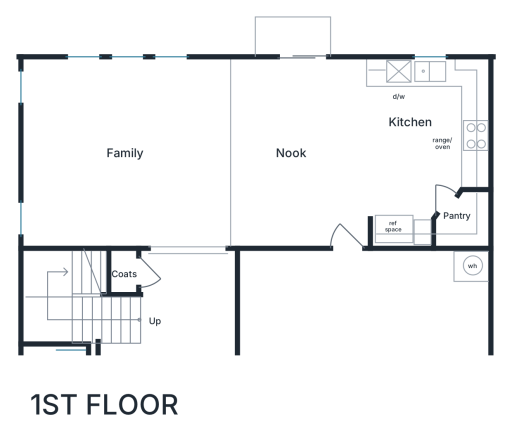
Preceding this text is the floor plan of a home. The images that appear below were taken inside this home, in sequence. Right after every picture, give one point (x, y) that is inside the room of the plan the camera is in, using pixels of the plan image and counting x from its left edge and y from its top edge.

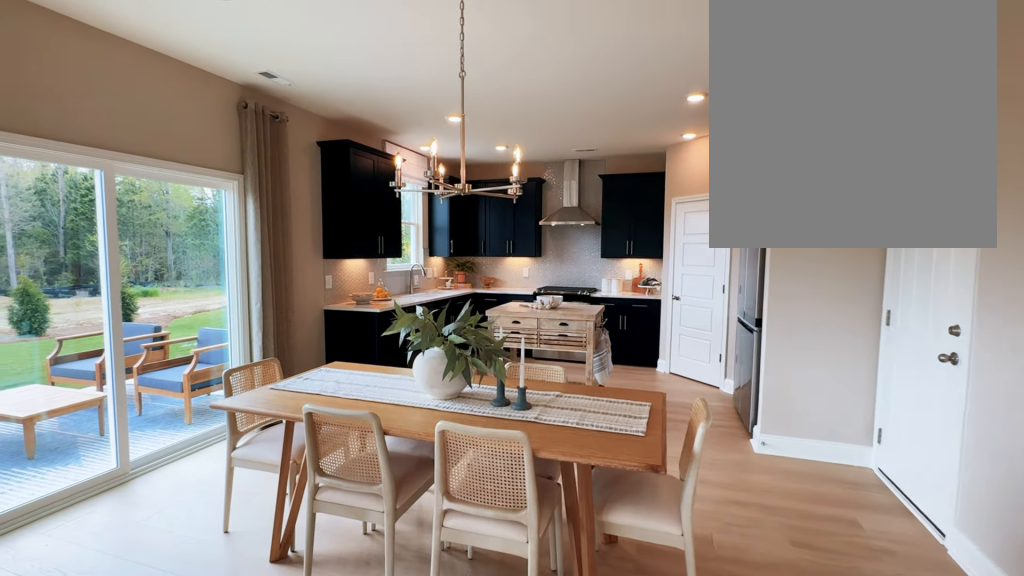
(293, 152)
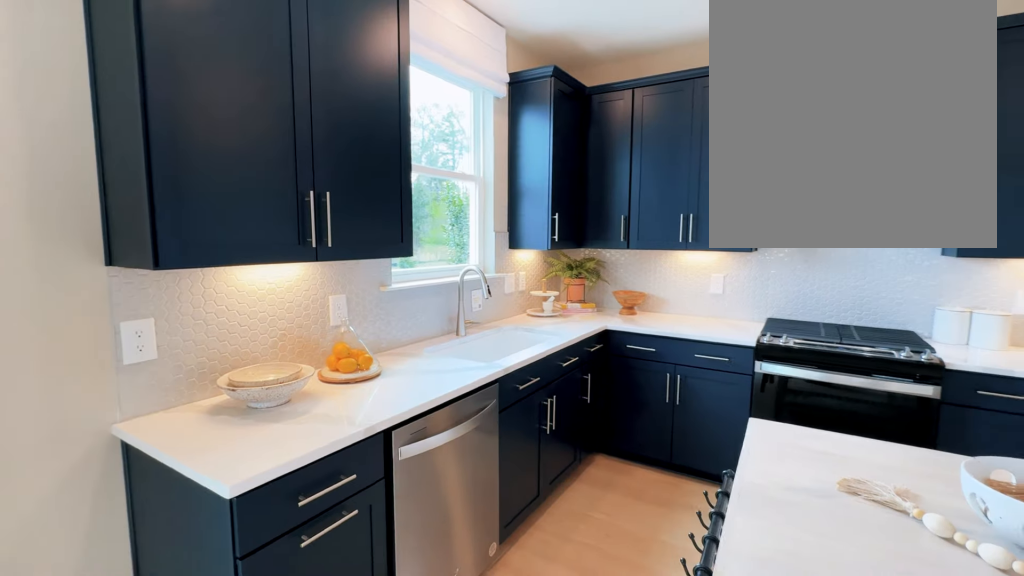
(428, 152)
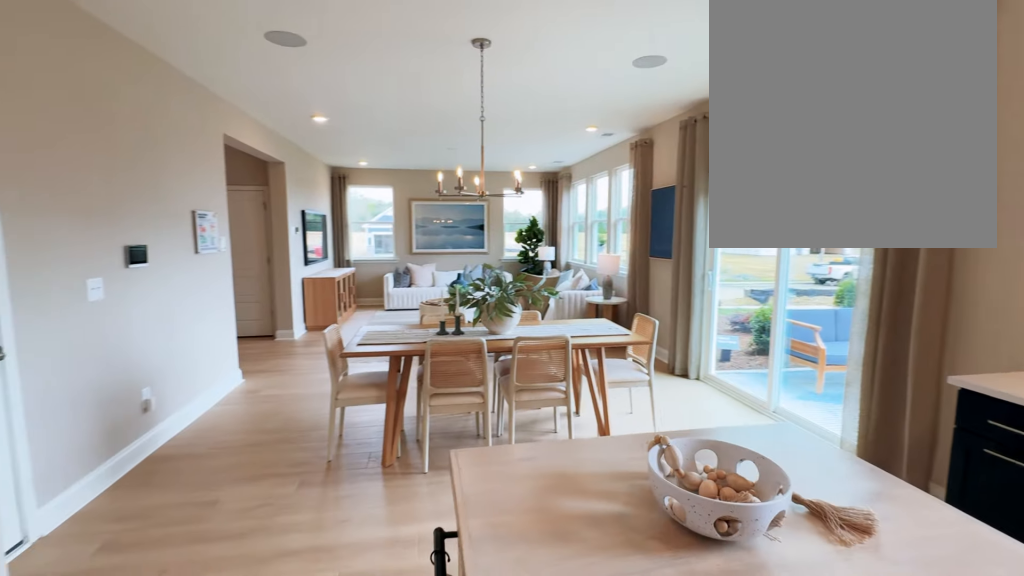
(428, 152)
